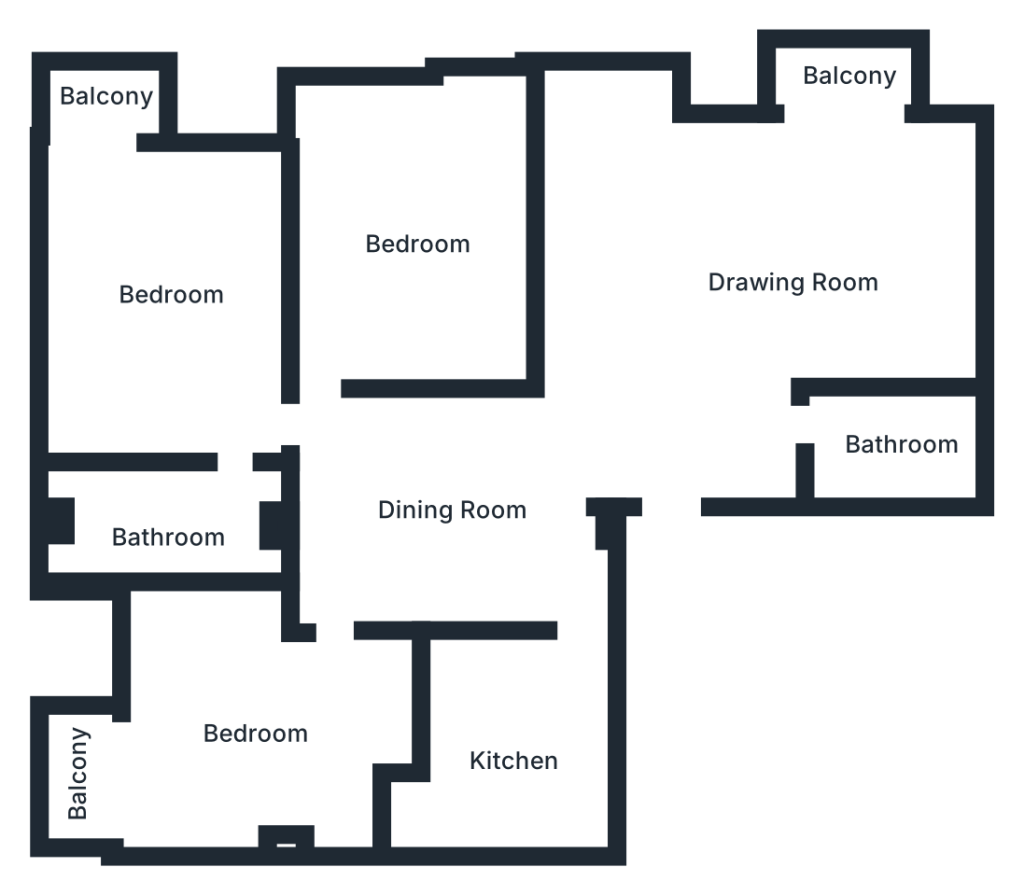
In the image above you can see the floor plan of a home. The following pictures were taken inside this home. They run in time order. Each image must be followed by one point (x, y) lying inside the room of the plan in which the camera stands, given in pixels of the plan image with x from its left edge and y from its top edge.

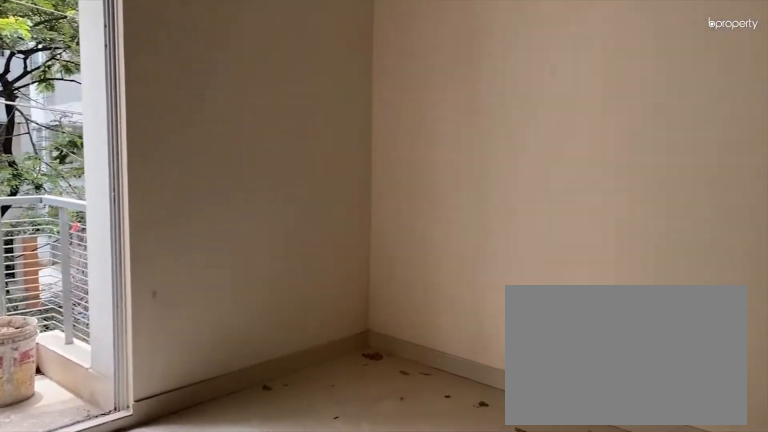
(179, 298)
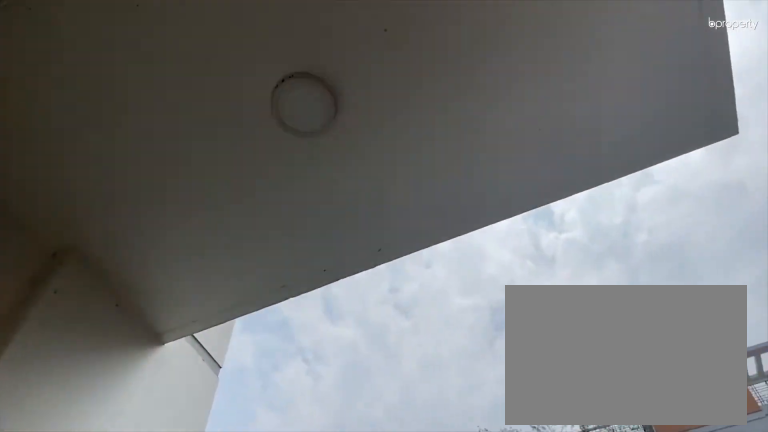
(99, 102)
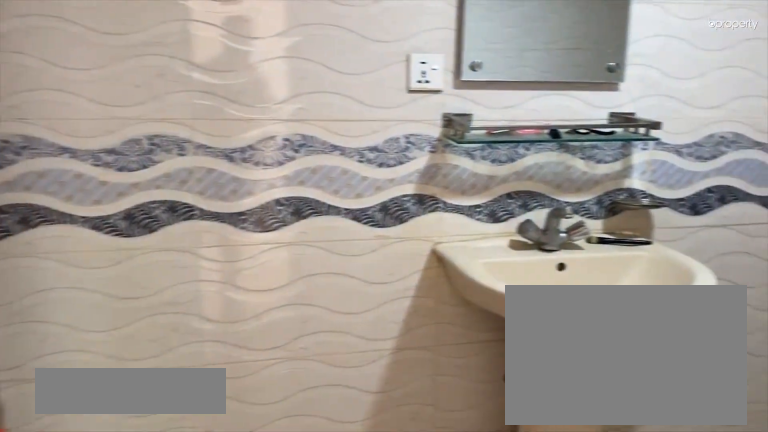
(172, 531)
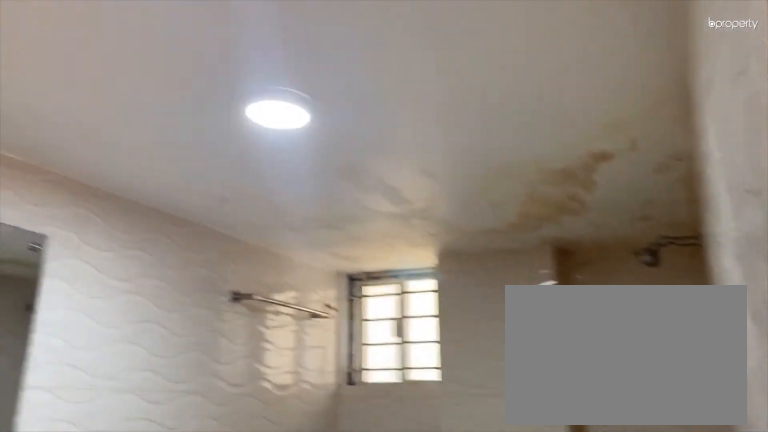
(172, 531)
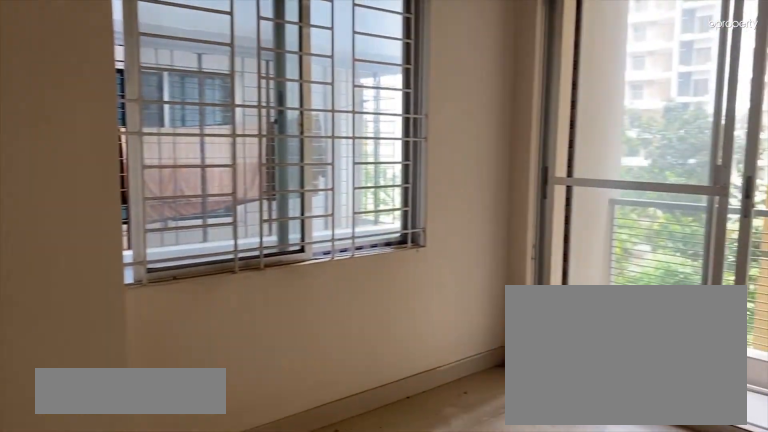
(265, 730)
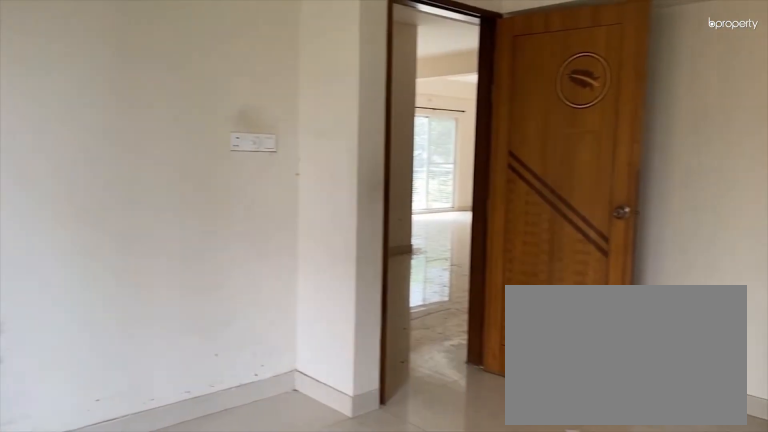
(265, 730)
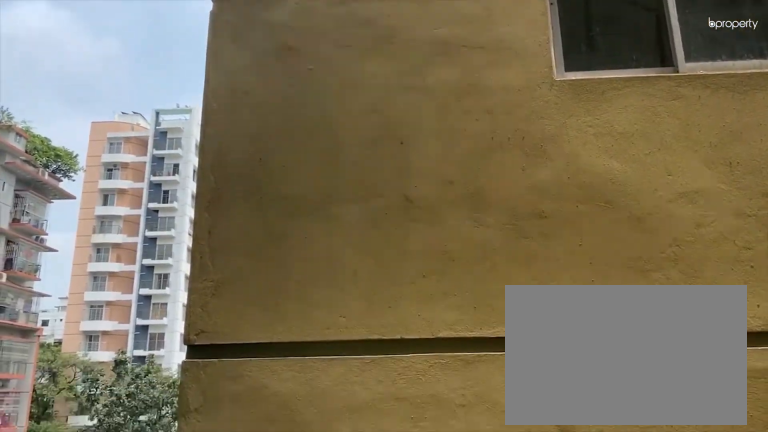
(81, 782)
